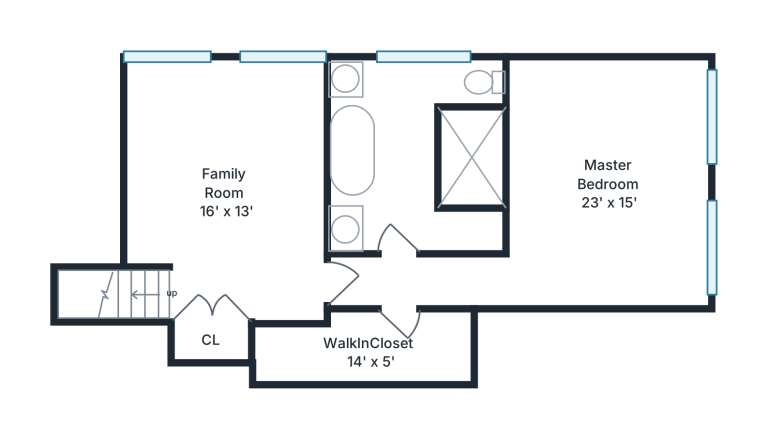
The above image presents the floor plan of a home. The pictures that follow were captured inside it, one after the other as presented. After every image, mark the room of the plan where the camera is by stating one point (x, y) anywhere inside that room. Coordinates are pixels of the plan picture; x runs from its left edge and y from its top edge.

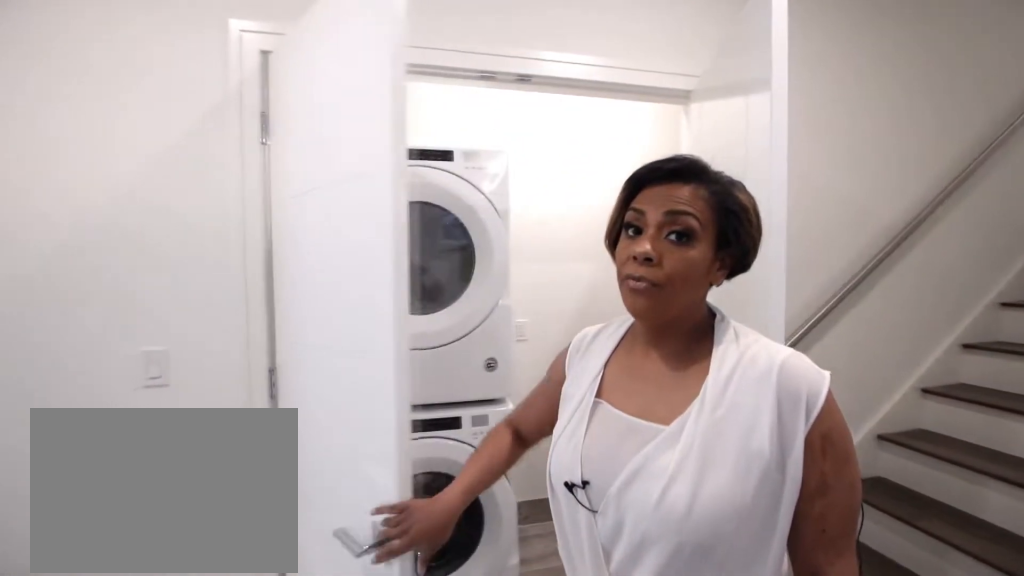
(227, 185)
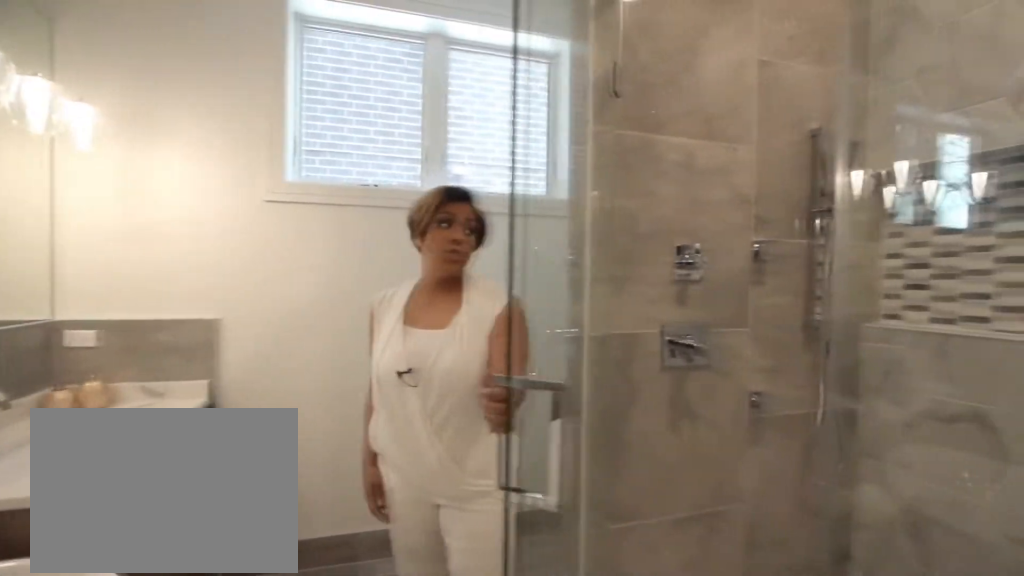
(417, 157)
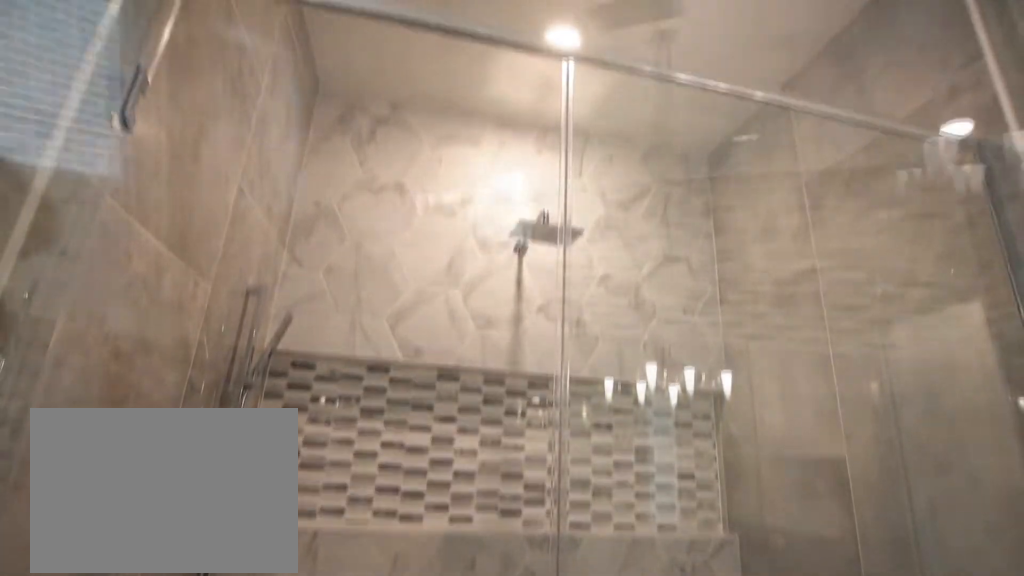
(417, 157)
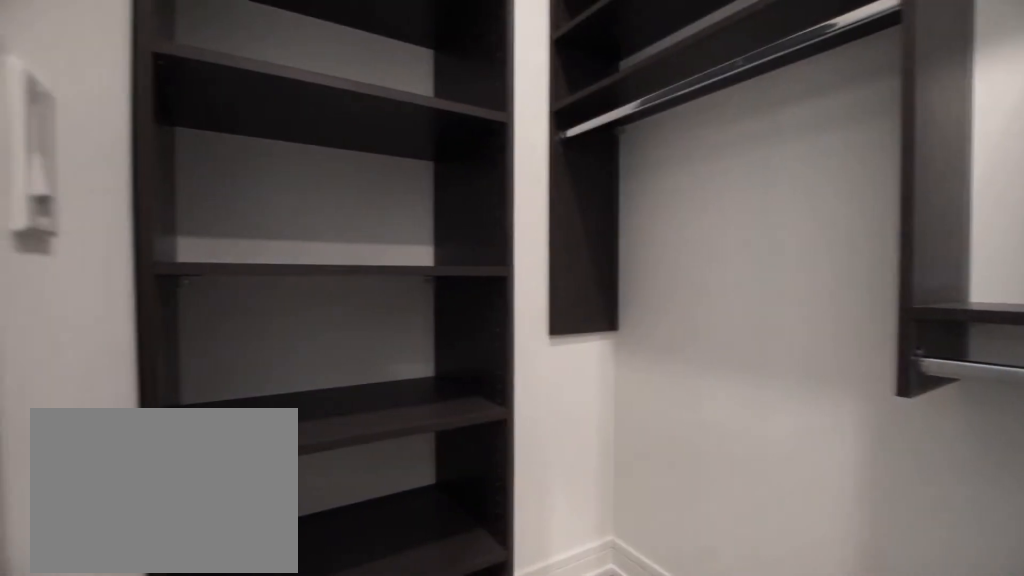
(367, 349)
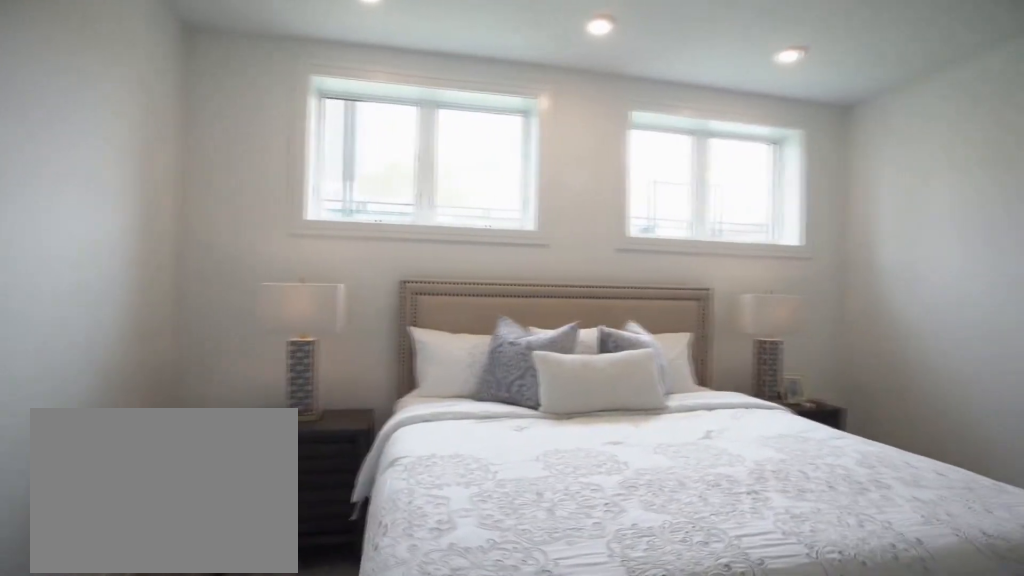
(607, 179)
